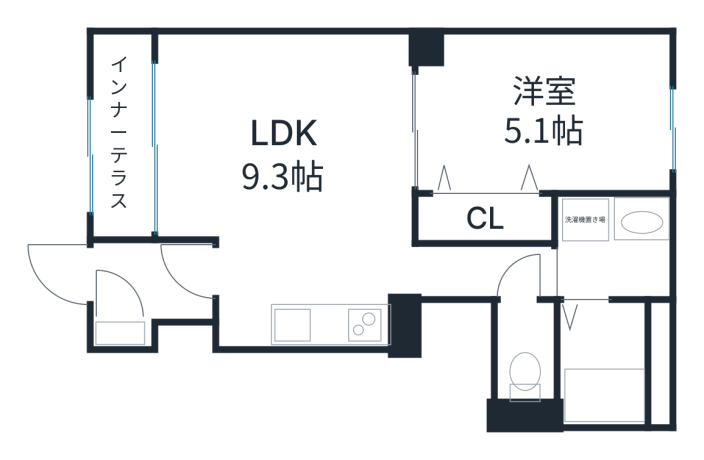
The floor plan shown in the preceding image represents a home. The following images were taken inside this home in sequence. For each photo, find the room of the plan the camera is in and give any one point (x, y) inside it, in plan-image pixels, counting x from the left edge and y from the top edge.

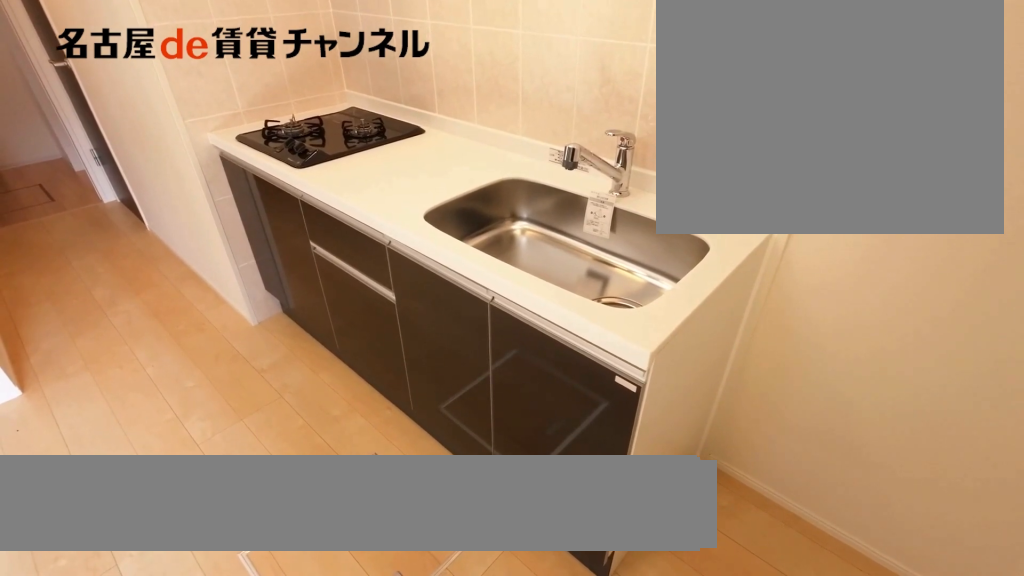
(341, 323)
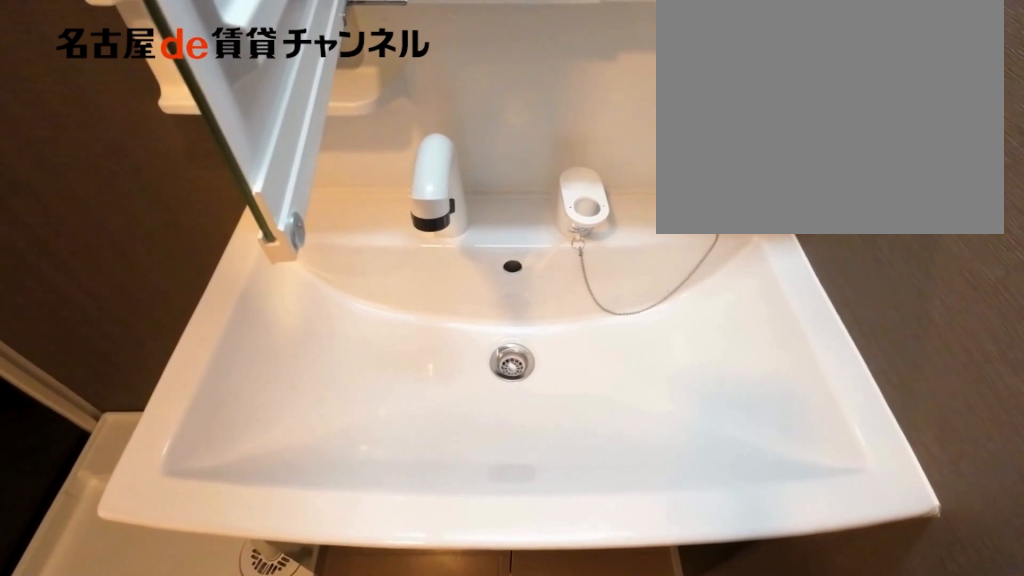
(612, 245)
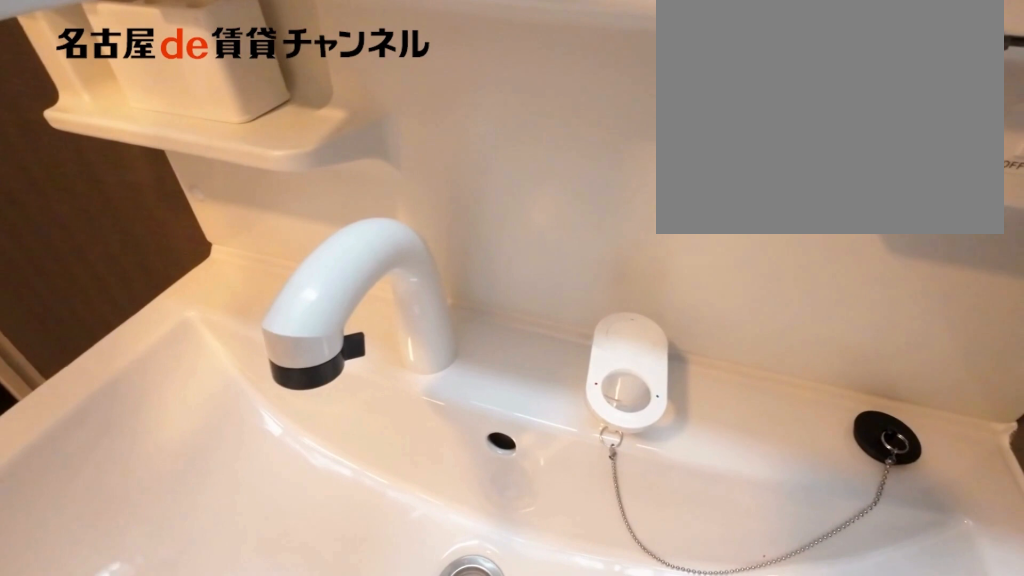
(612, 245)
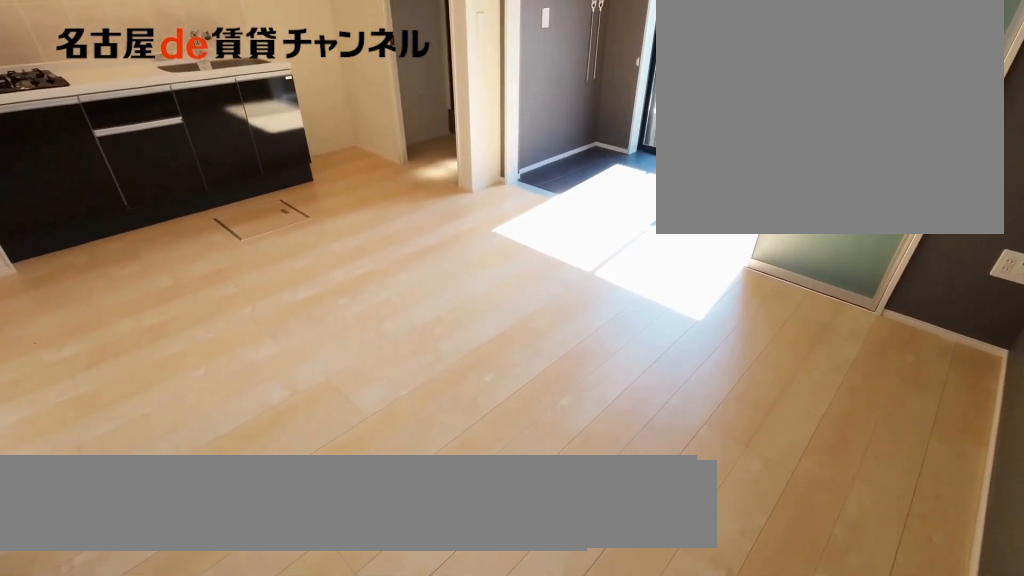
(293, 183)
